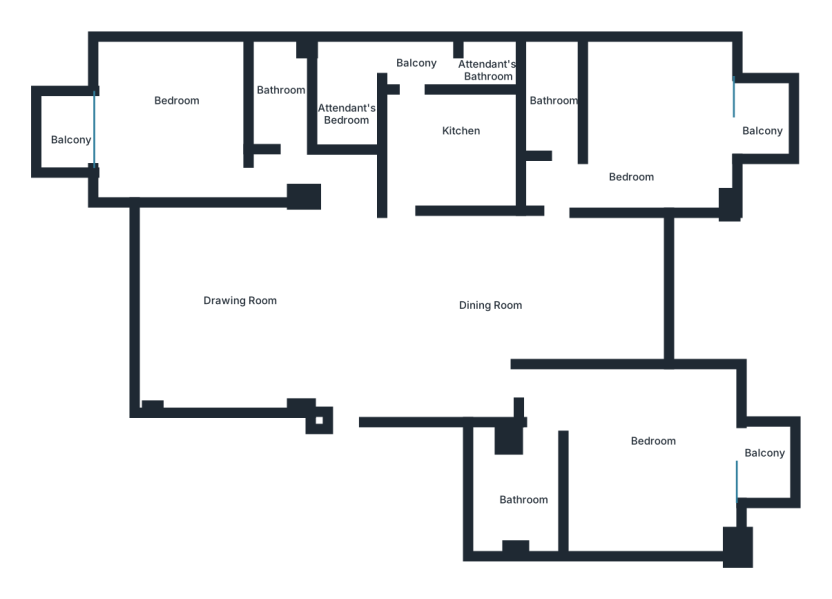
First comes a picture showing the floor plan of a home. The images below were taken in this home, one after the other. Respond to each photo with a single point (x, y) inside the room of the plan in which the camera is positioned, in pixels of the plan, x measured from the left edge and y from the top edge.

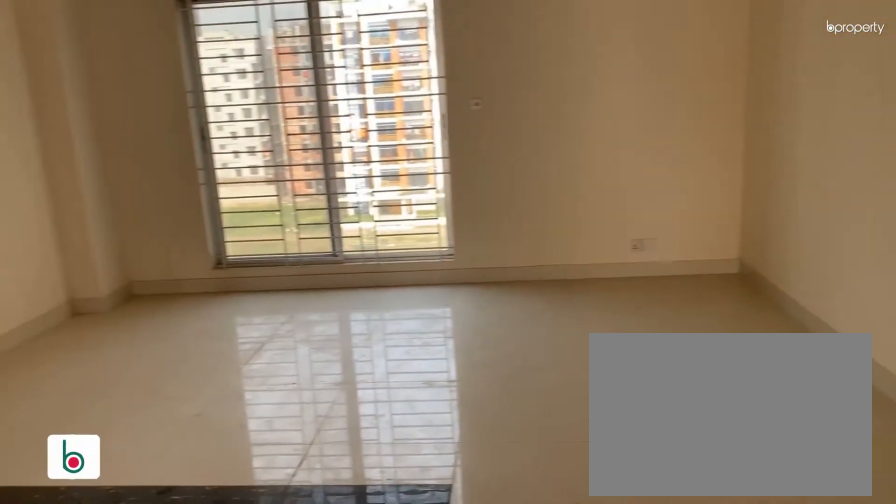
(297, 312)
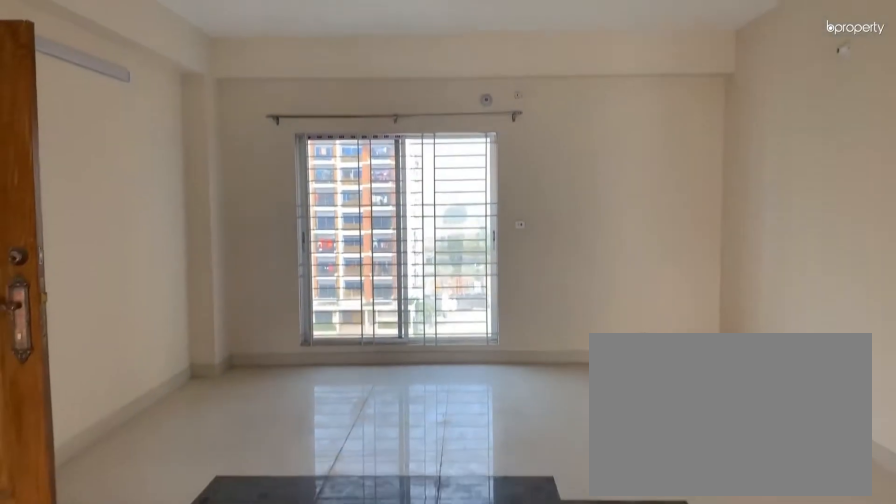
(310, 308)
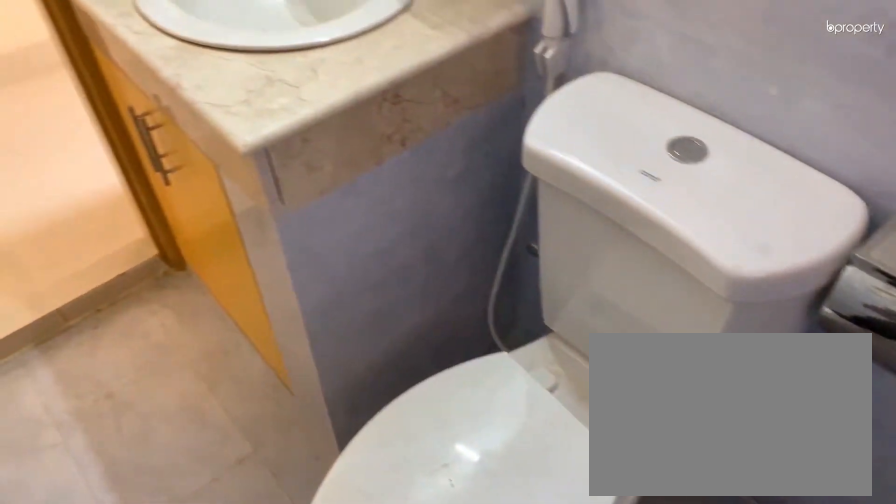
(280, 102)
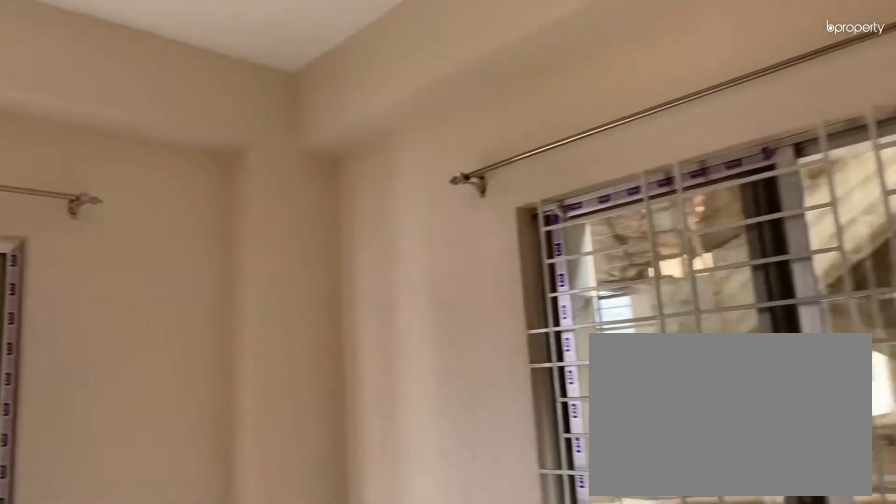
(169, 135)
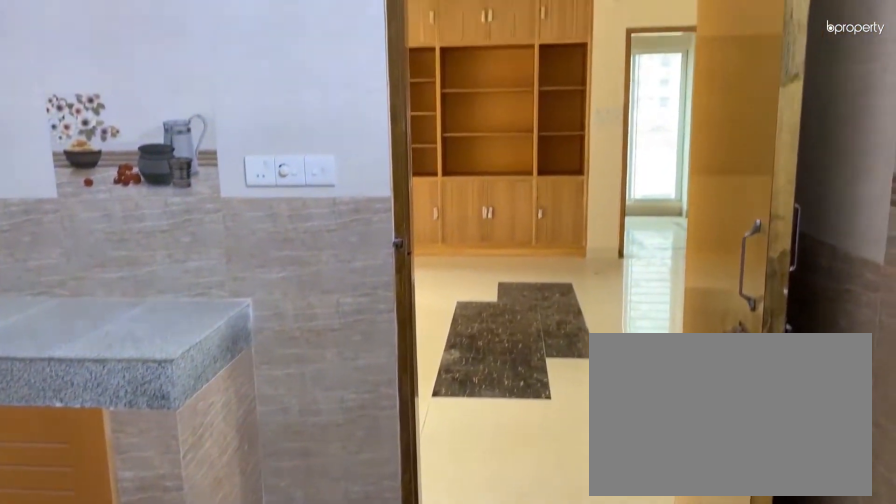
(435, 152)
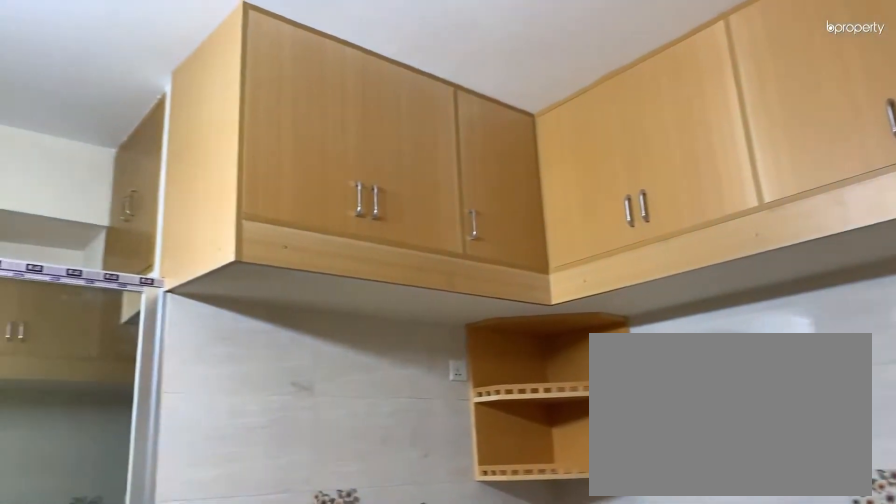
(435, 152)
